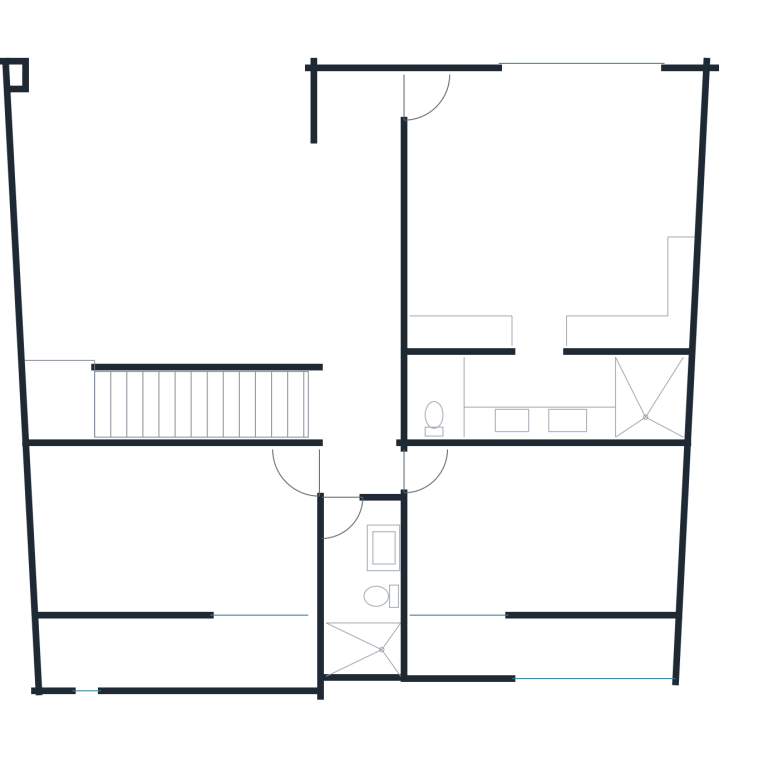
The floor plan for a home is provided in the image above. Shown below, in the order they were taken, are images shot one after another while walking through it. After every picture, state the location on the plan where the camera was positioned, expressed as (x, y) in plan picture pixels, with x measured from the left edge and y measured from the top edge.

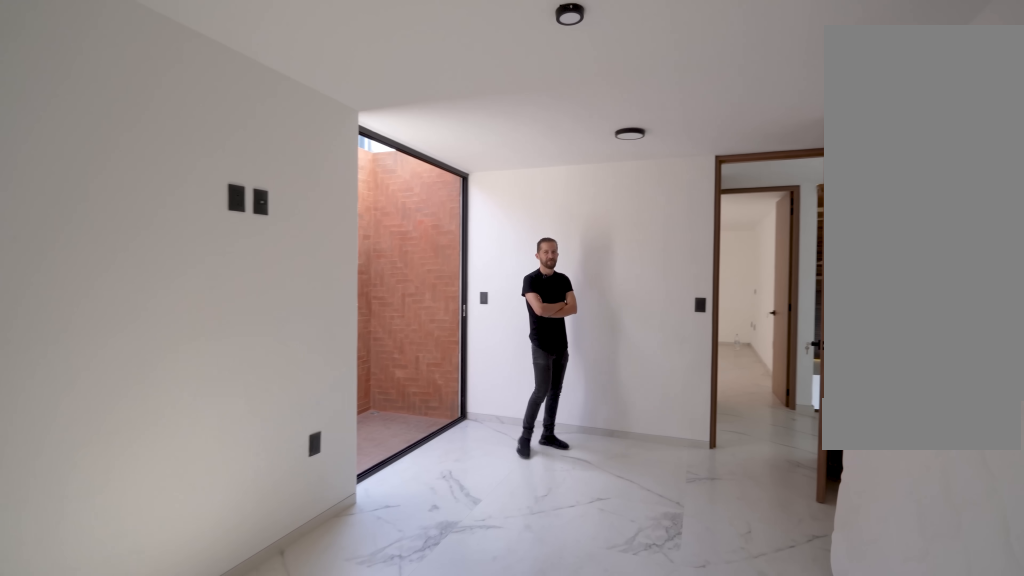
(629, 468)
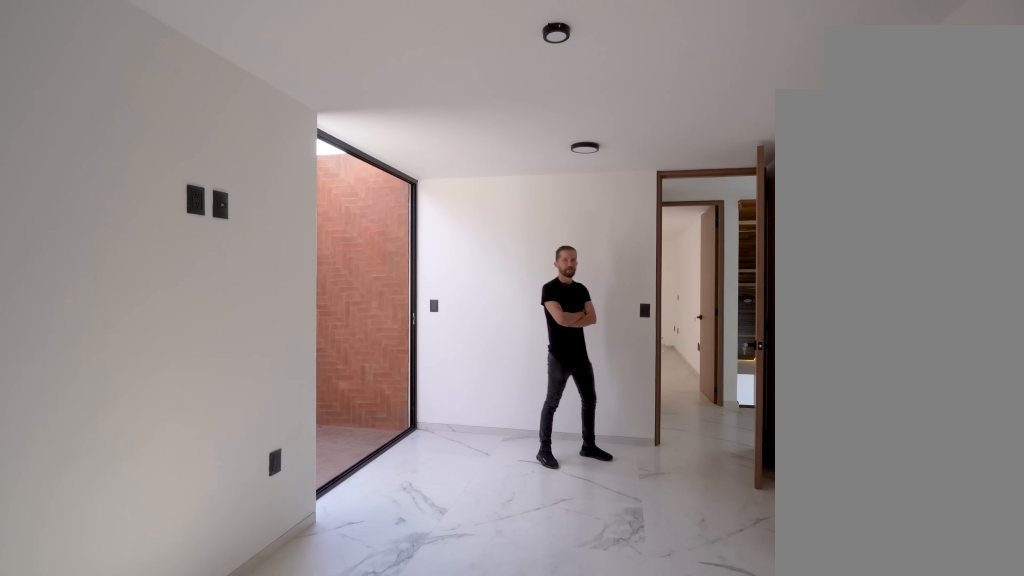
(629, 469)
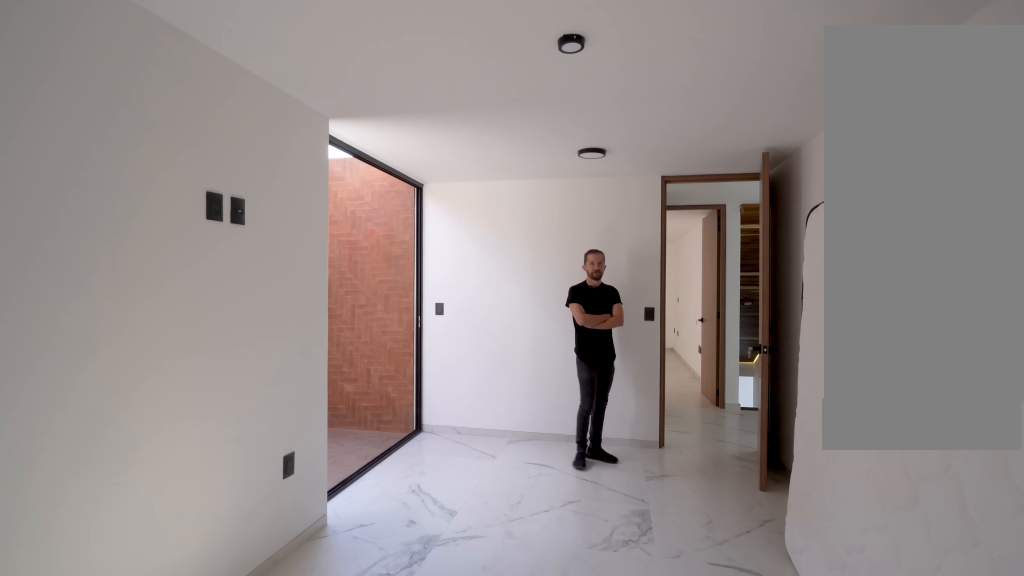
(628, 466)
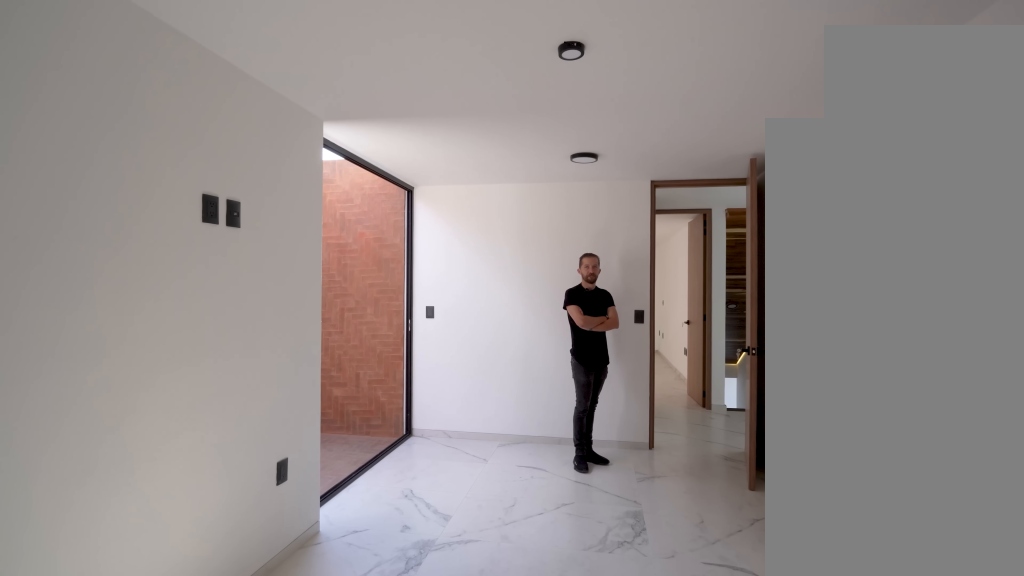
(629, 466)
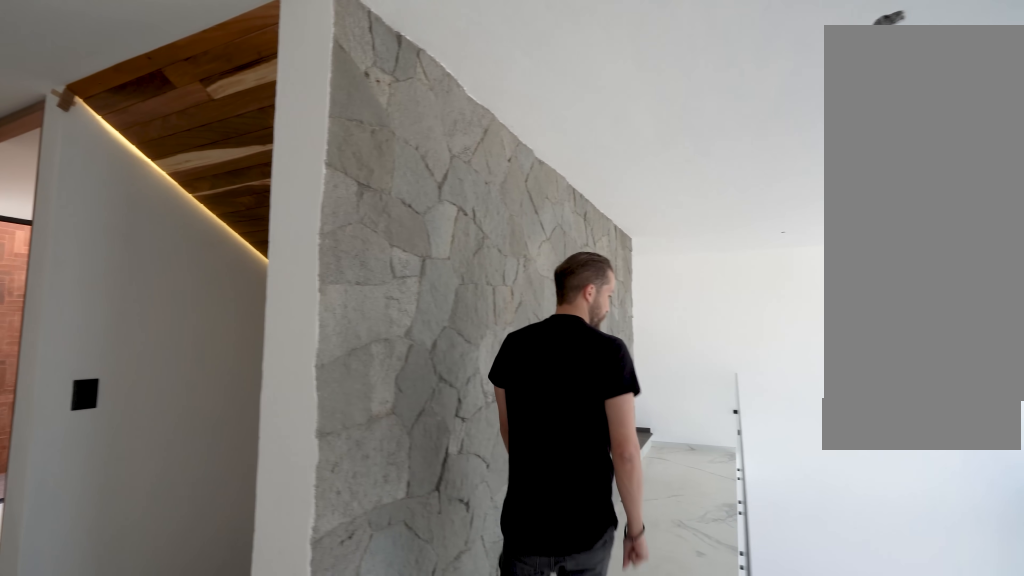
(350, 288)
